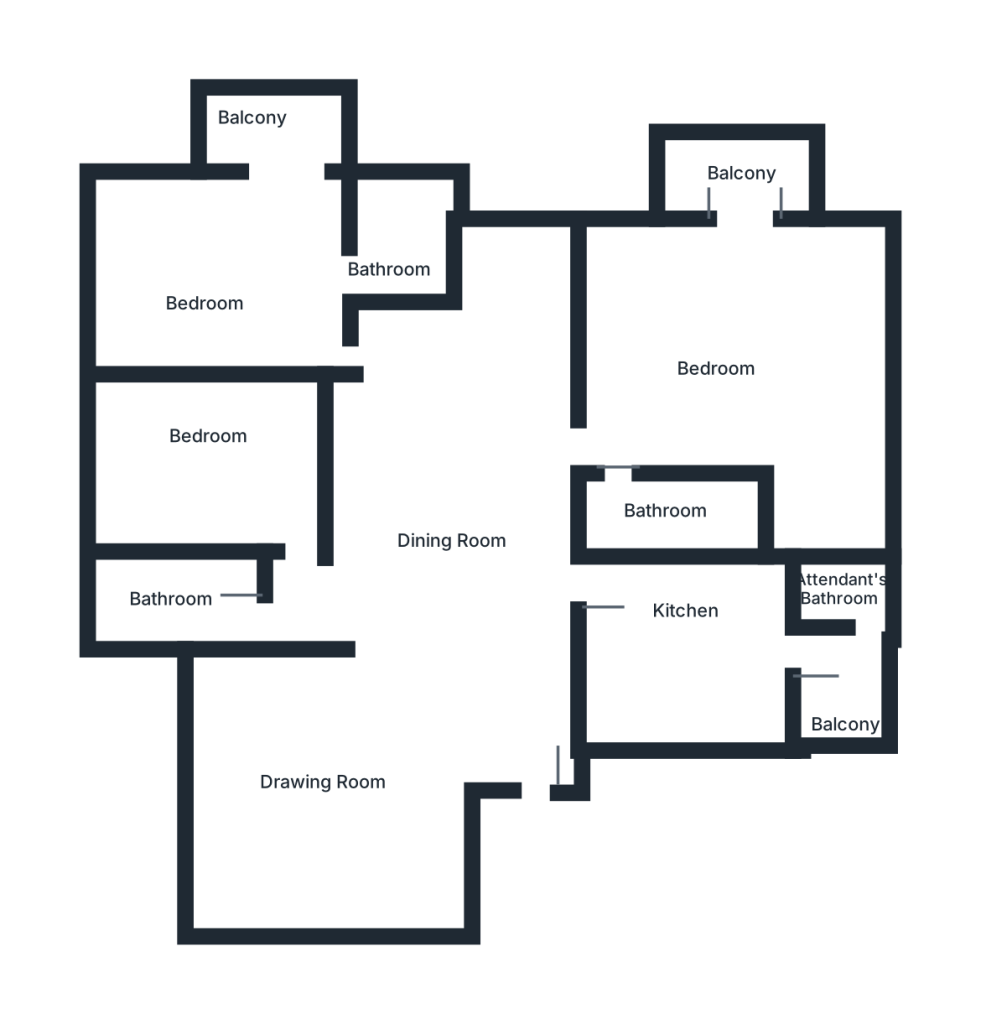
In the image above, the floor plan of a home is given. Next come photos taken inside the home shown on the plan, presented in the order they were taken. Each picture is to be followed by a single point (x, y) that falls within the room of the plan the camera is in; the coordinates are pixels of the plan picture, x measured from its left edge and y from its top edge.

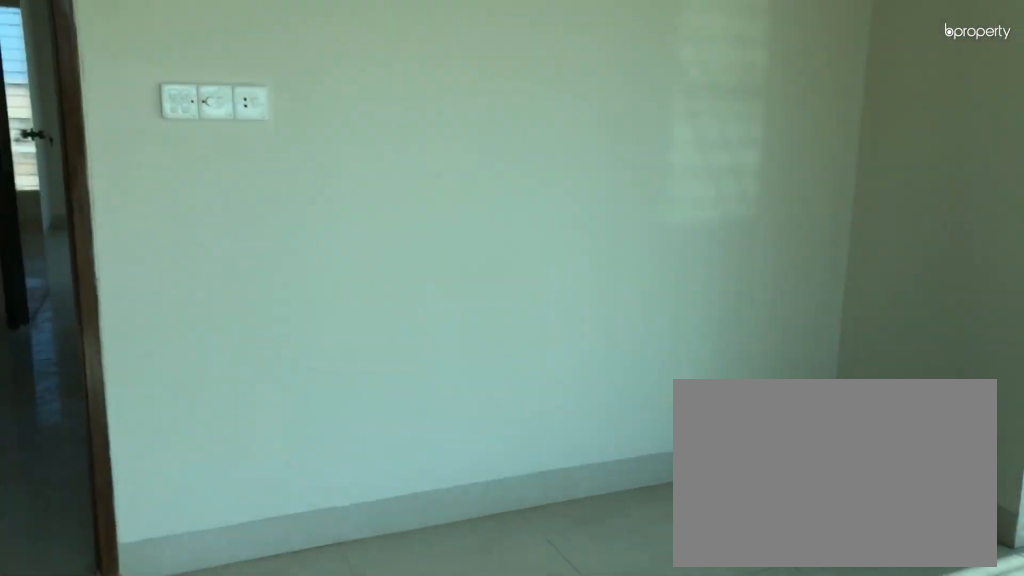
(736, 361)
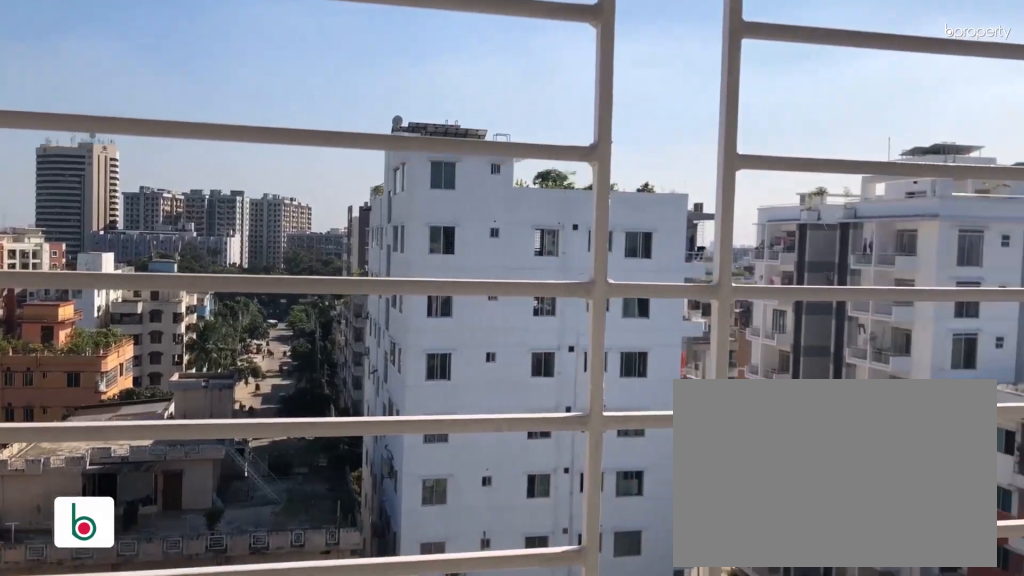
(743, 182)
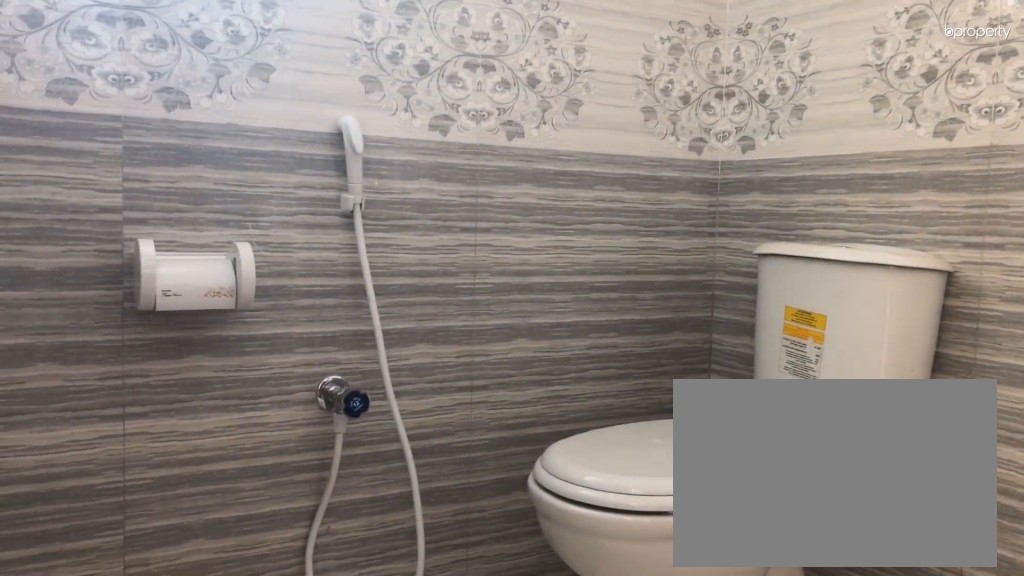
(669, 513)
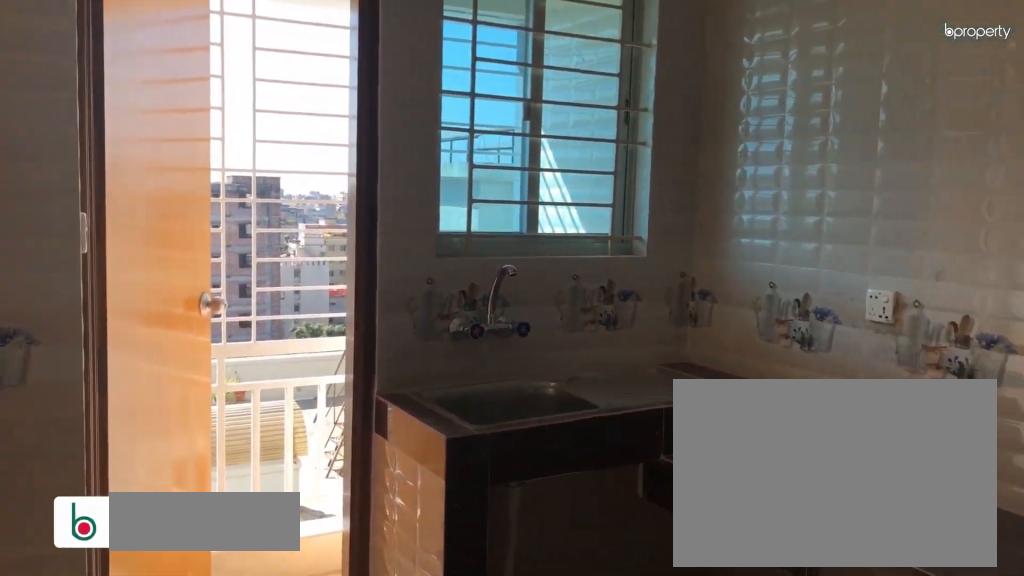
(693, 658)
